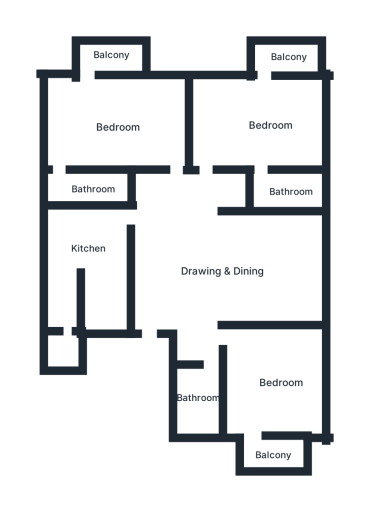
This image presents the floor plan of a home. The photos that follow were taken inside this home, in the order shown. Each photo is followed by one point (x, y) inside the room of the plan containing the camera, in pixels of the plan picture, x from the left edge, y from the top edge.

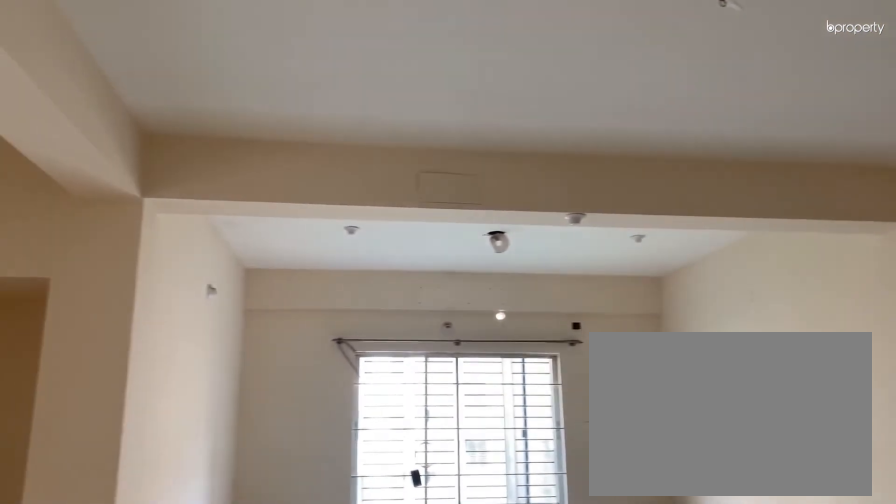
(221, 266)
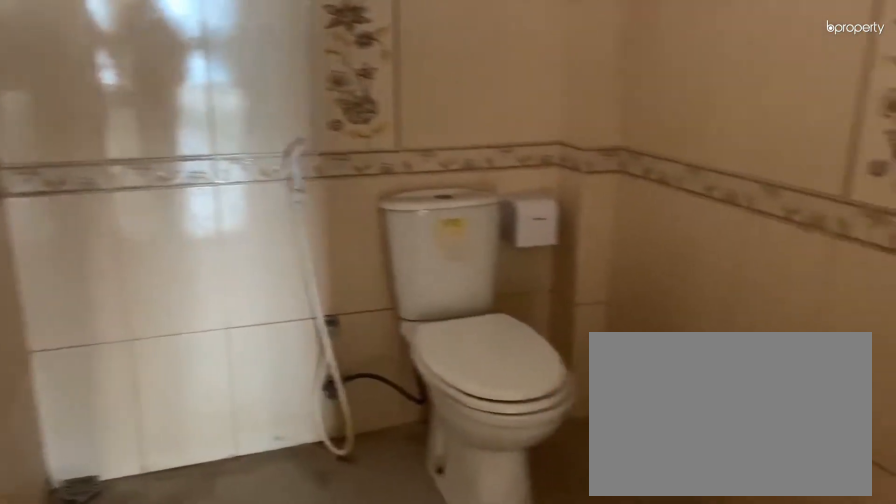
(204, 401)
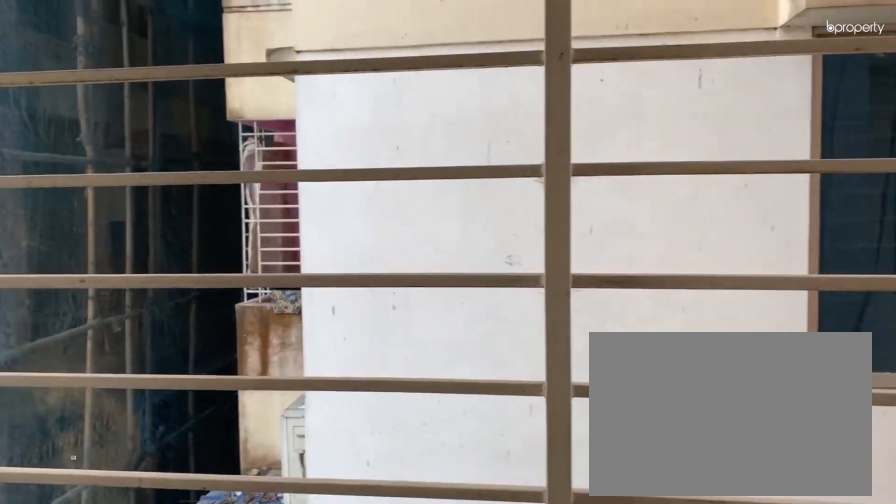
(280, 455)
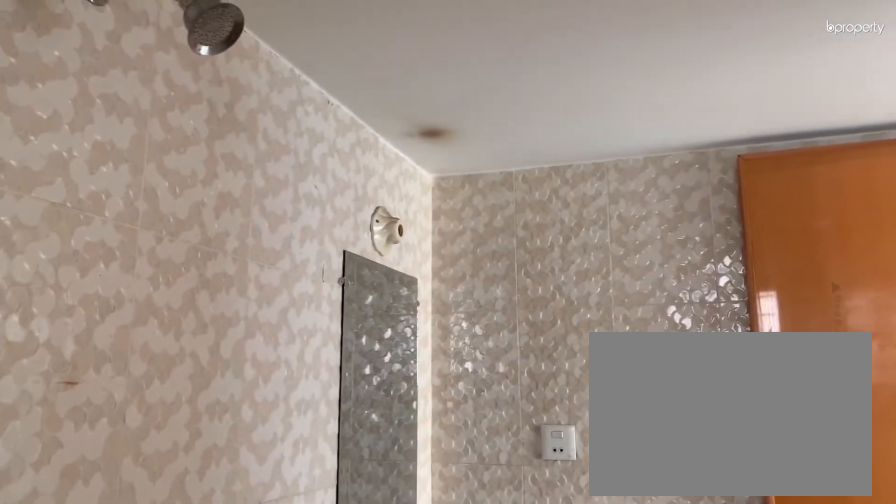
(289, 191)
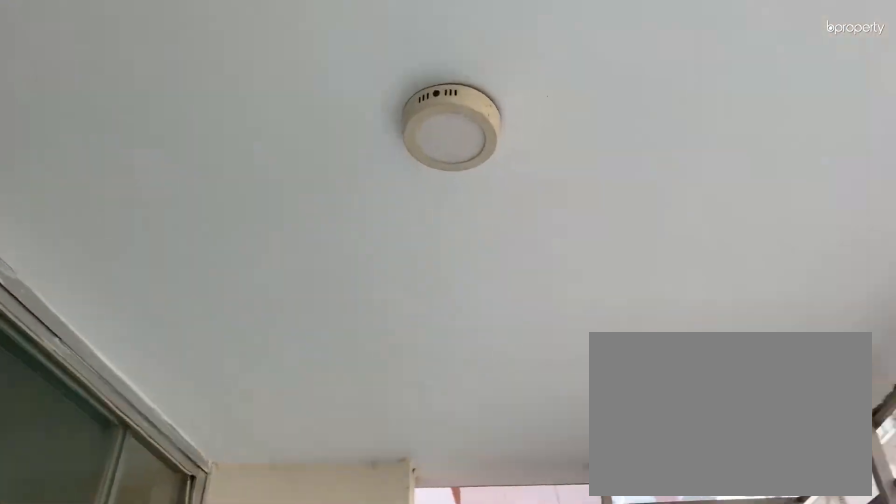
(284, 61)
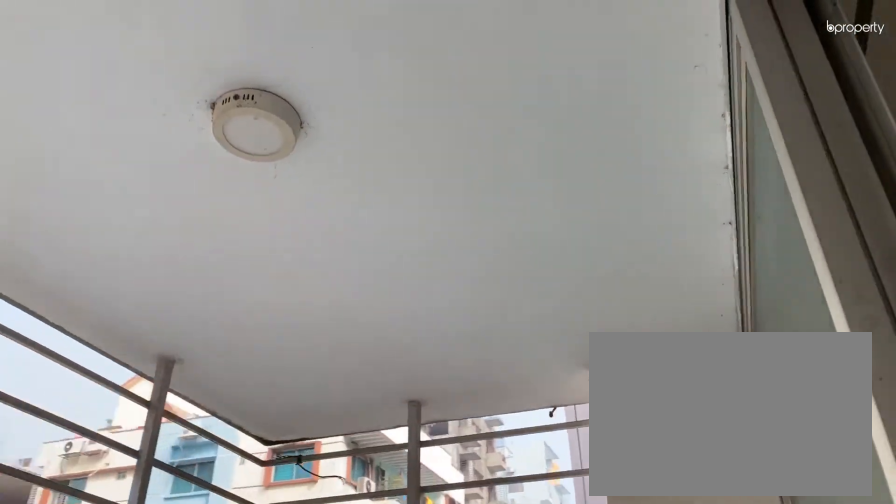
(115, 57)
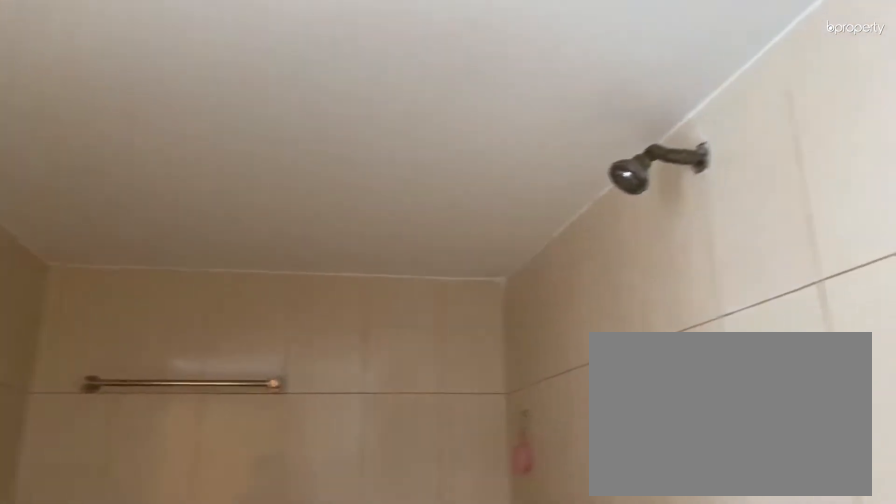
(102, 191)
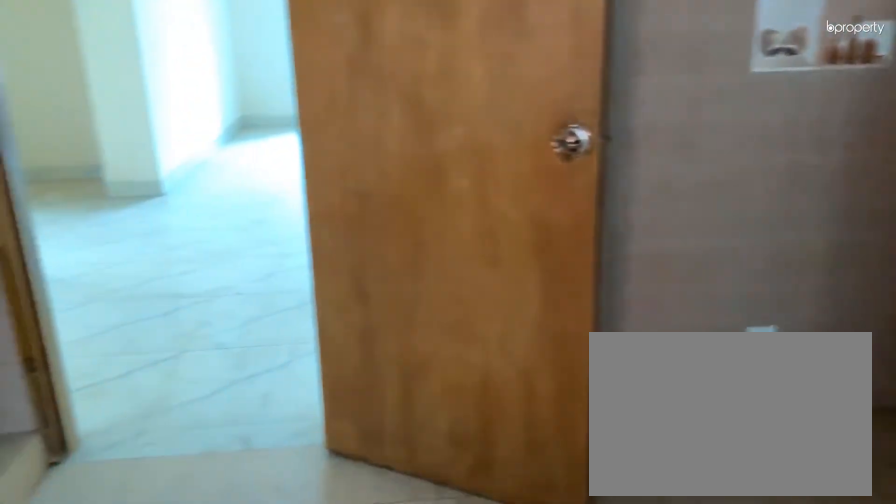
(80, 239)
